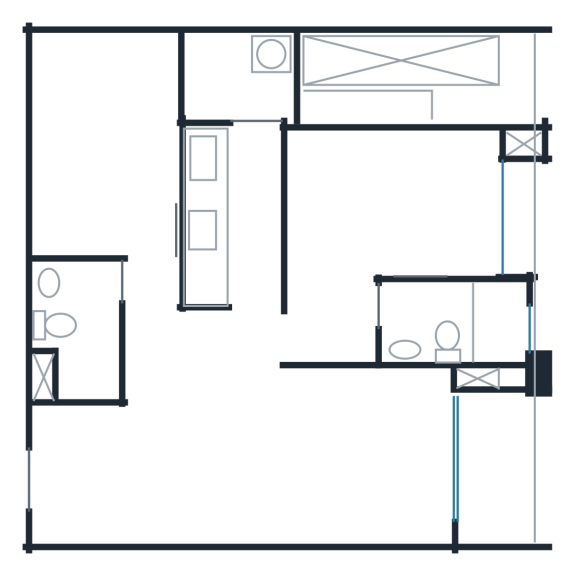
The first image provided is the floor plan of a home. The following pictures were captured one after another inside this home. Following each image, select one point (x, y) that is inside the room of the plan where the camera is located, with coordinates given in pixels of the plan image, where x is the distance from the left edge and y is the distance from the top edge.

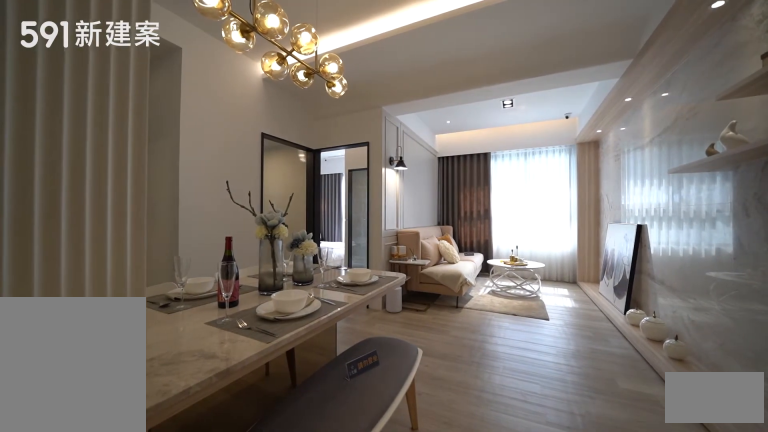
(202, 425)
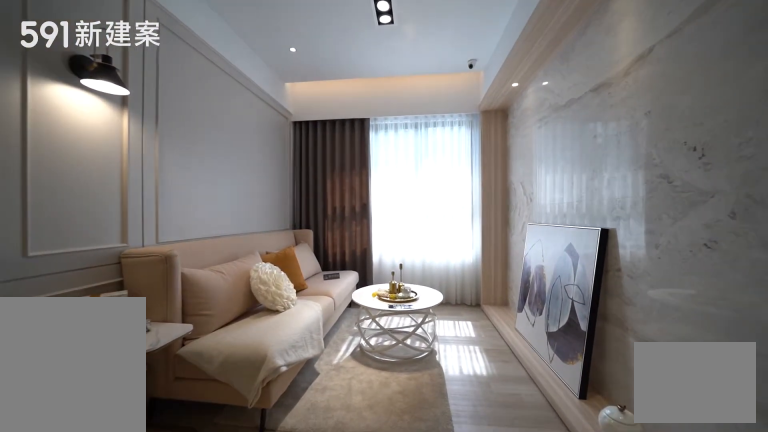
(370, 454)
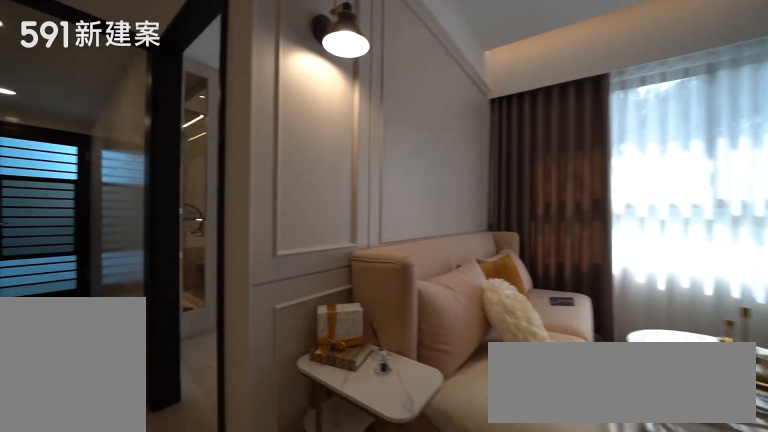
(370, 454)
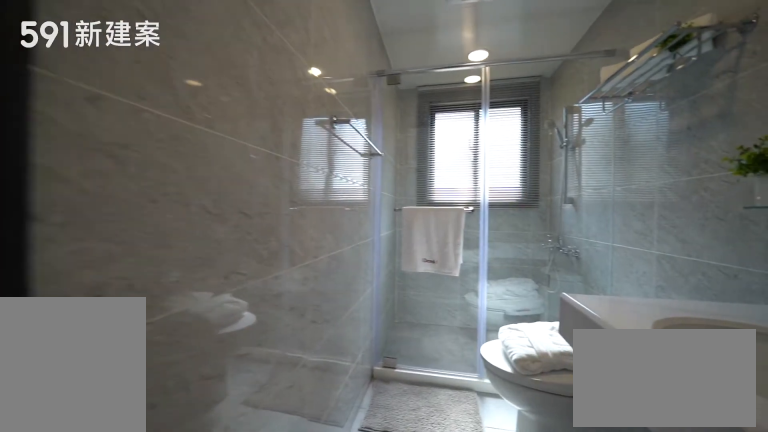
(460, 324)
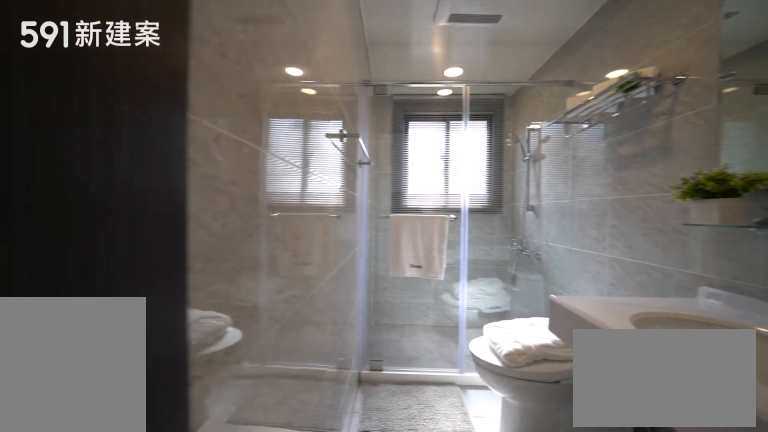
(460, 324)
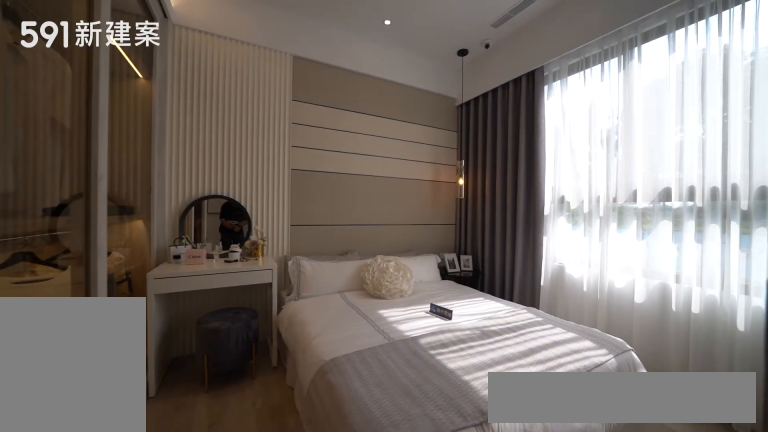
(379, 224)
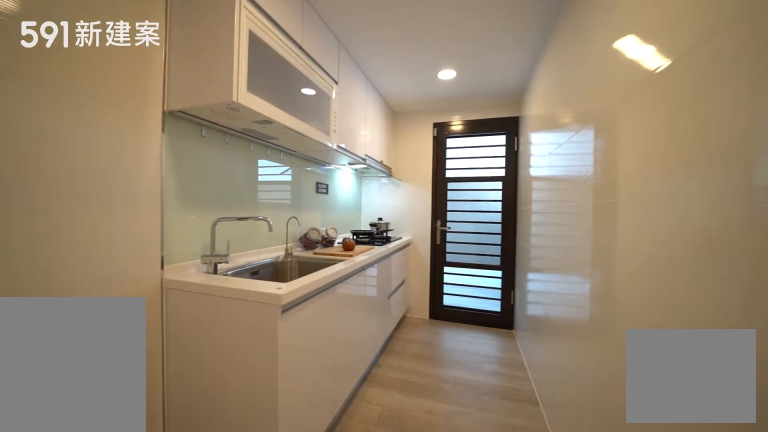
(232, 216)
